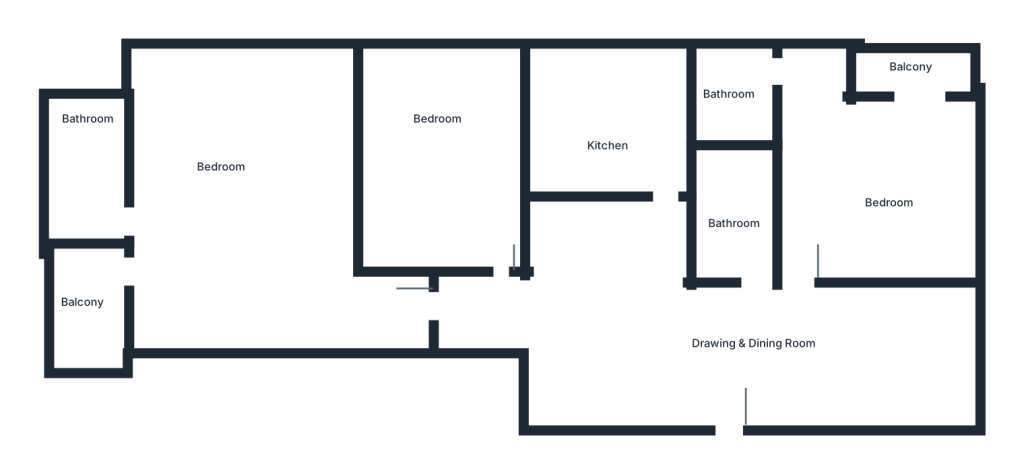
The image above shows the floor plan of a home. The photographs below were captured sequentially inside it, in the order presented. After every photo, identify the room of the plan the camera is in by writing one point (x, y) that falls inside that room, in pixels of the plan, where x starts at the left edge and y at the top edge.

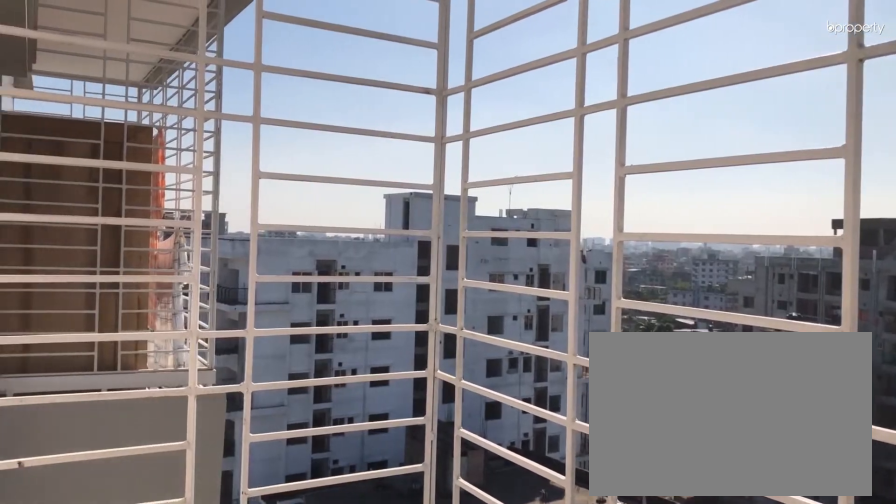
(86, 312)
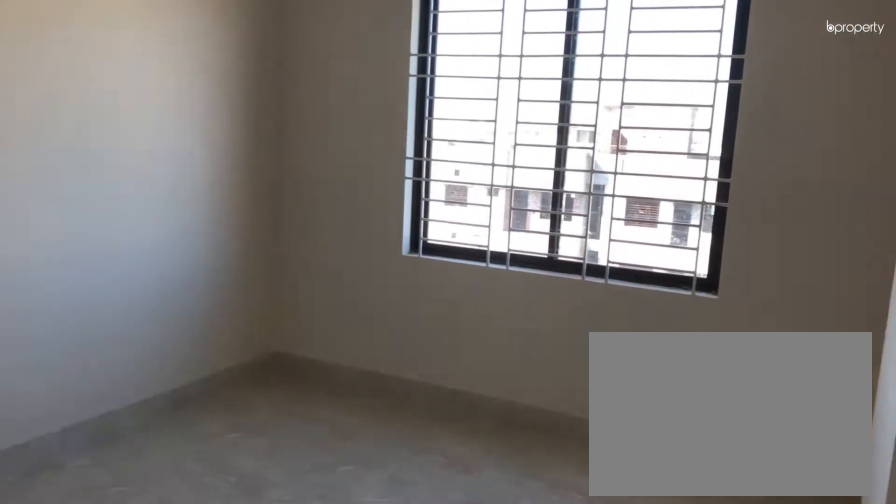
(481, 224)
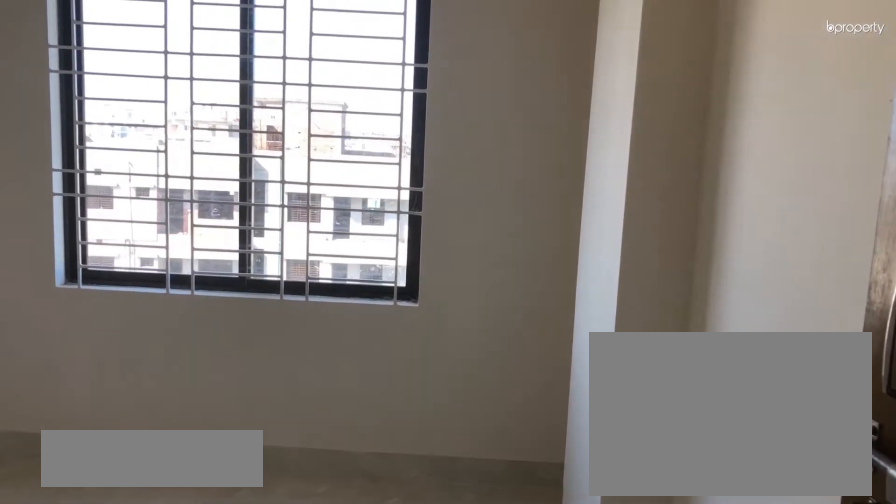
(447, 166)
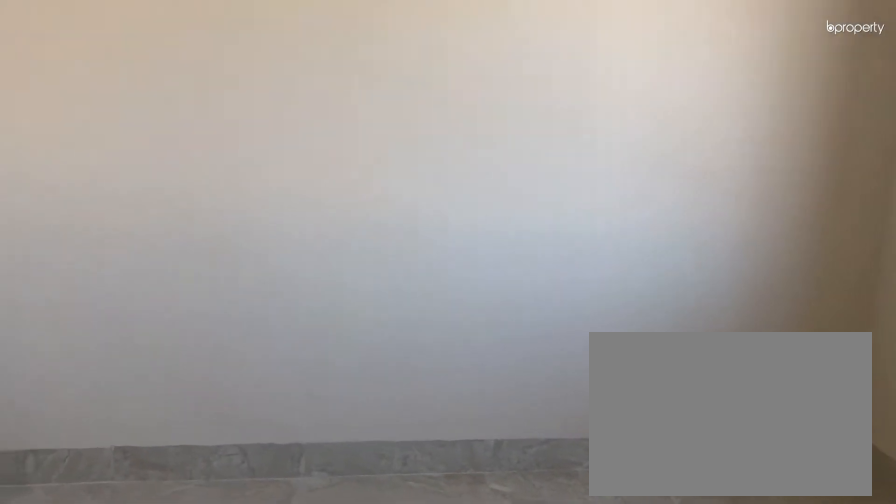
(447, 166)
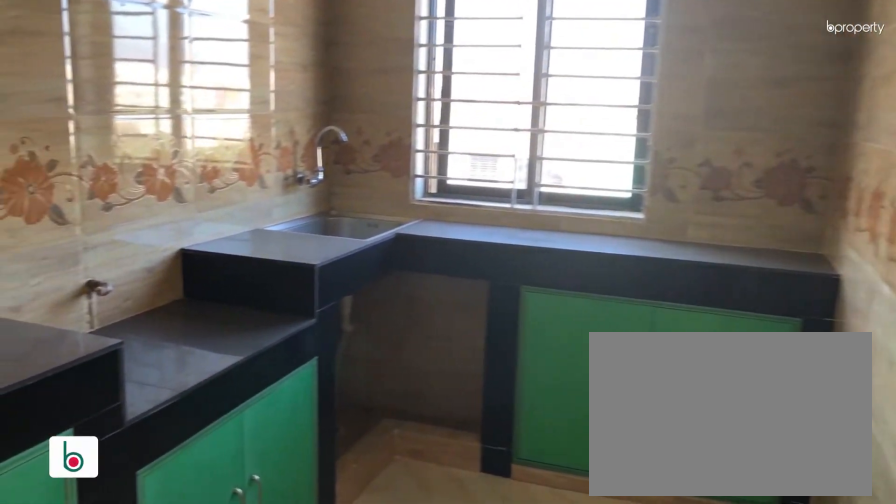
(615, 130)
